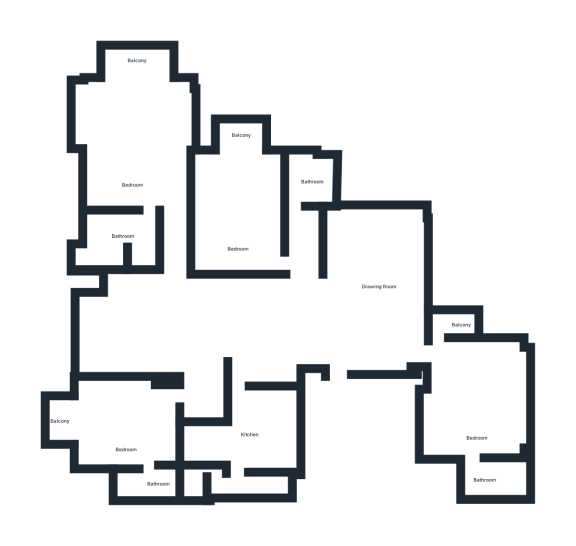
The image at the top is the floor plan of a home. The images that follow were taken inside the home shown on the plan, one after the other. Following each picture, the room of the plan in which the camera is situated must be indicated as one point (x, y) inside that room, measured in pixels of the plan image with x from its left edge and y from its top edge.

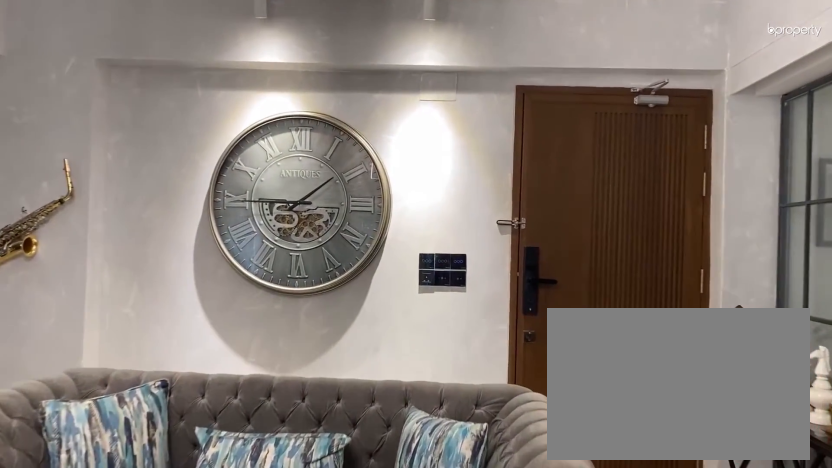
(380, 284)
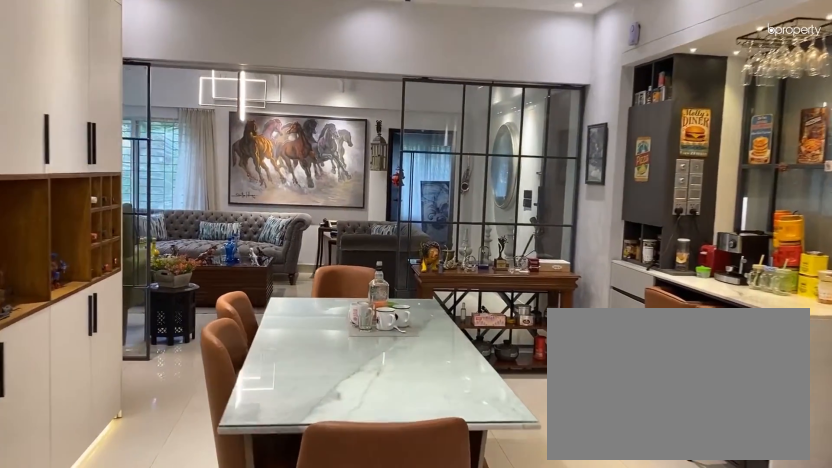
(202, 312)
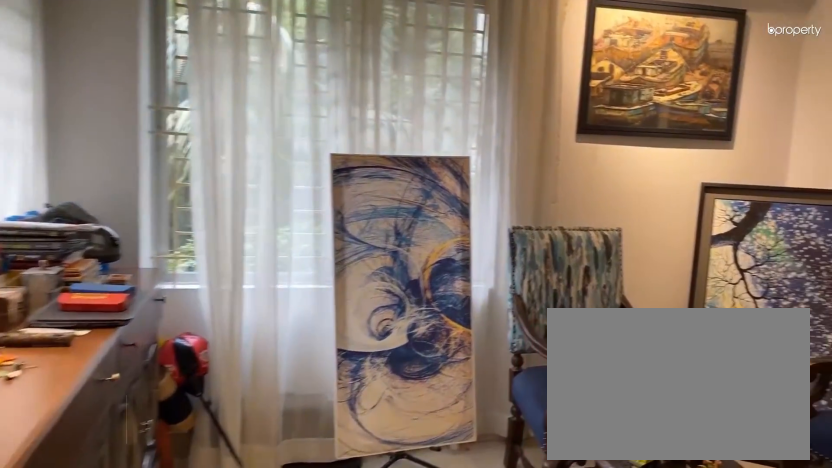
(475, 404)
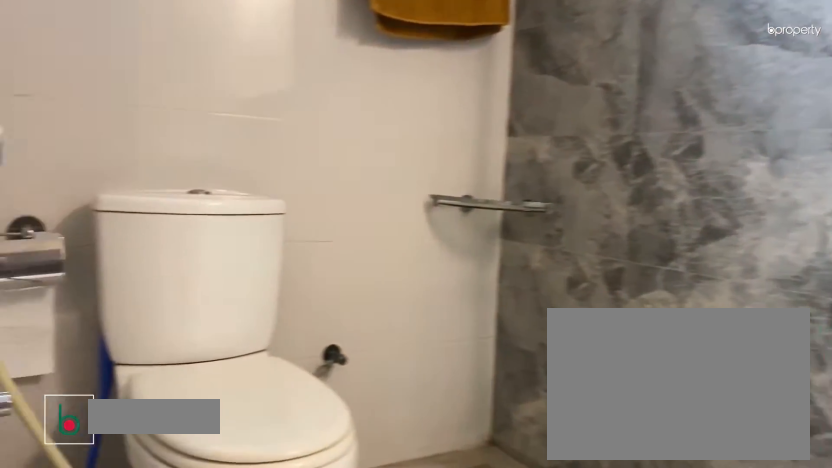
(504, 478)
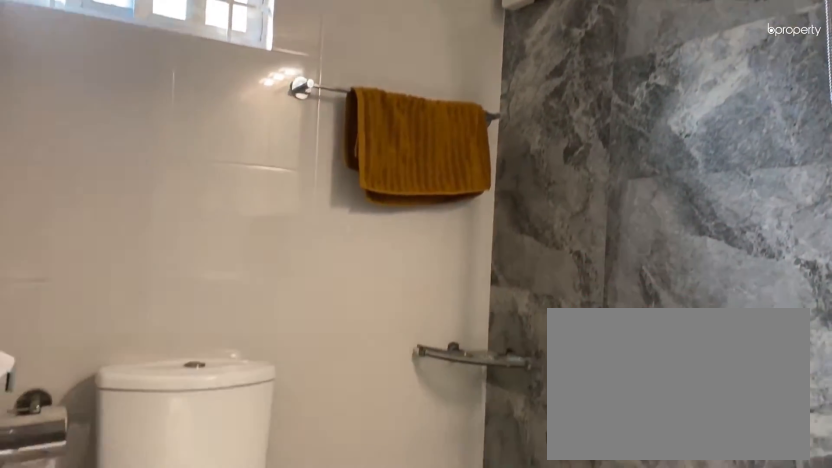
(504, 478)
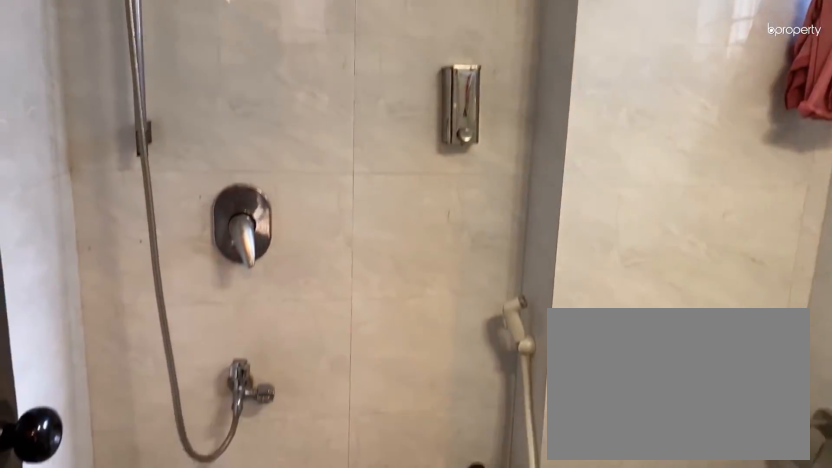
(312, 174)
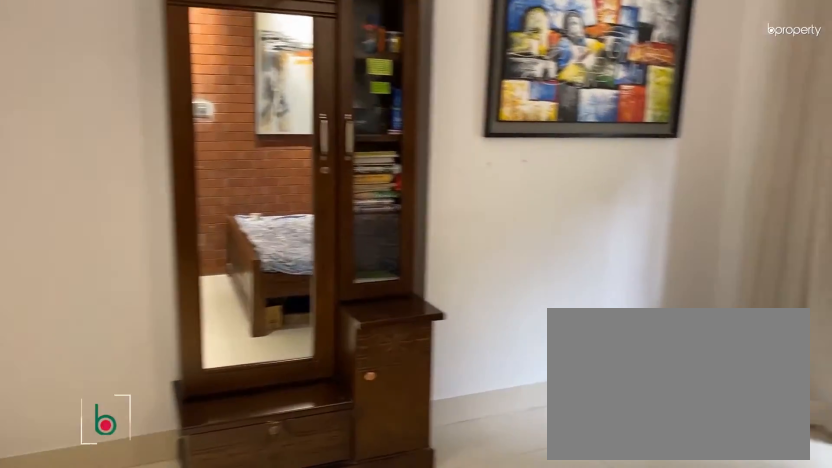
(245, 222)
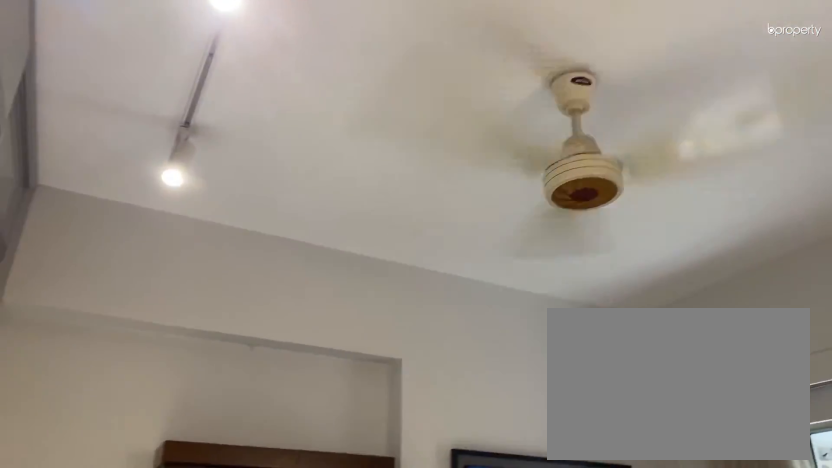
(237, 209)
